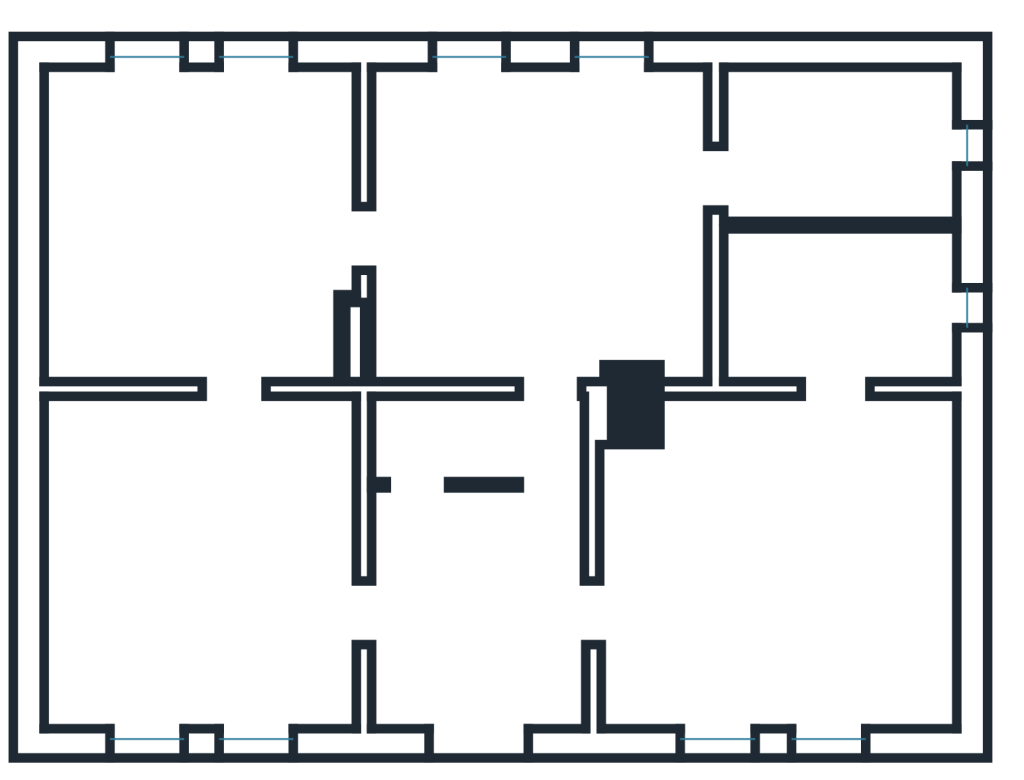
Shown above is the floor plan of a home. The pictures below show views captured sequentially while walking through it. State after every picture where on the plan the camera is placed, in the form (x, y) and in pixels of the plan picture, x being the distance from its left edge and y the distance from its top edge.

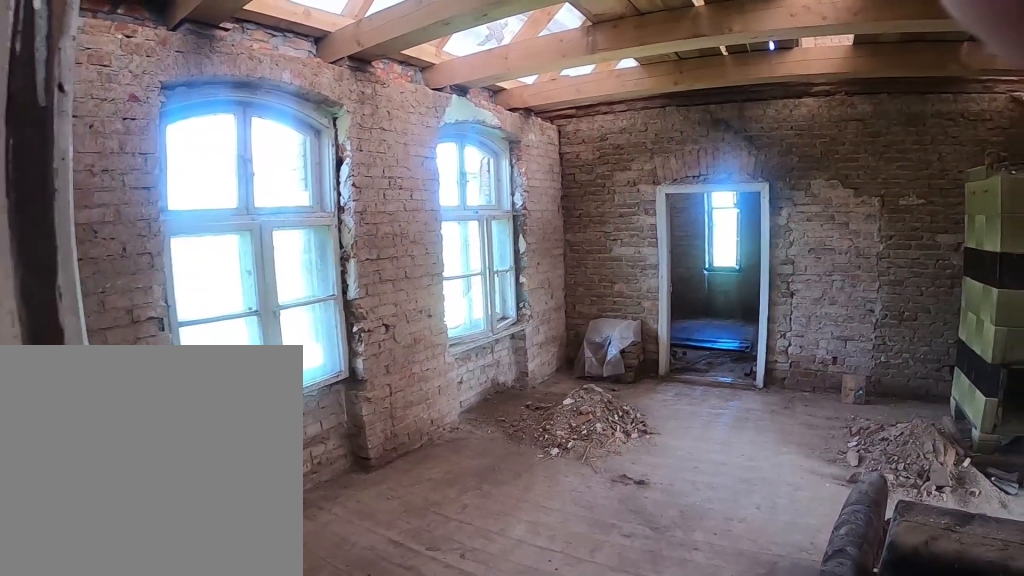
(401, 229)
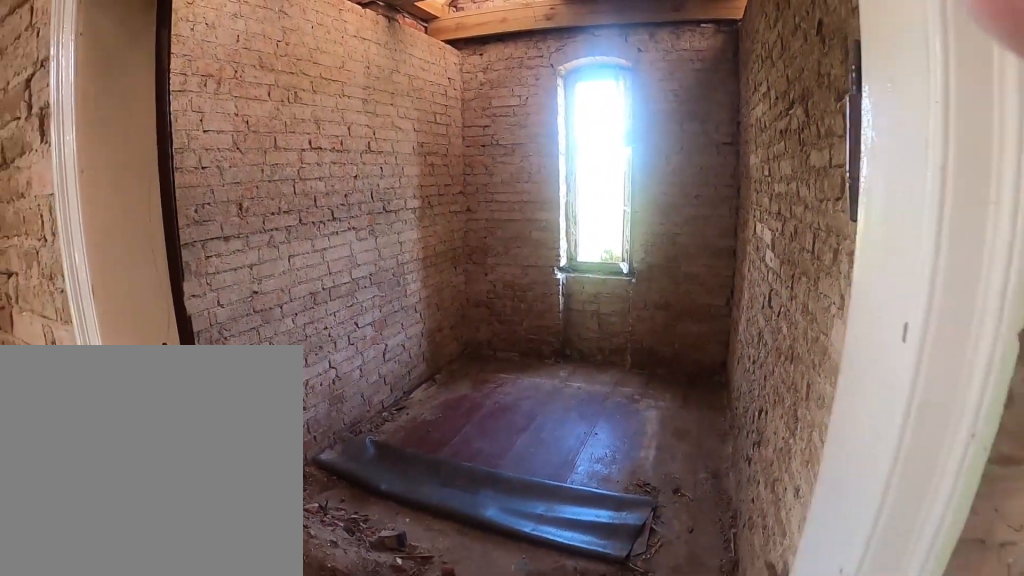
(672, 236)
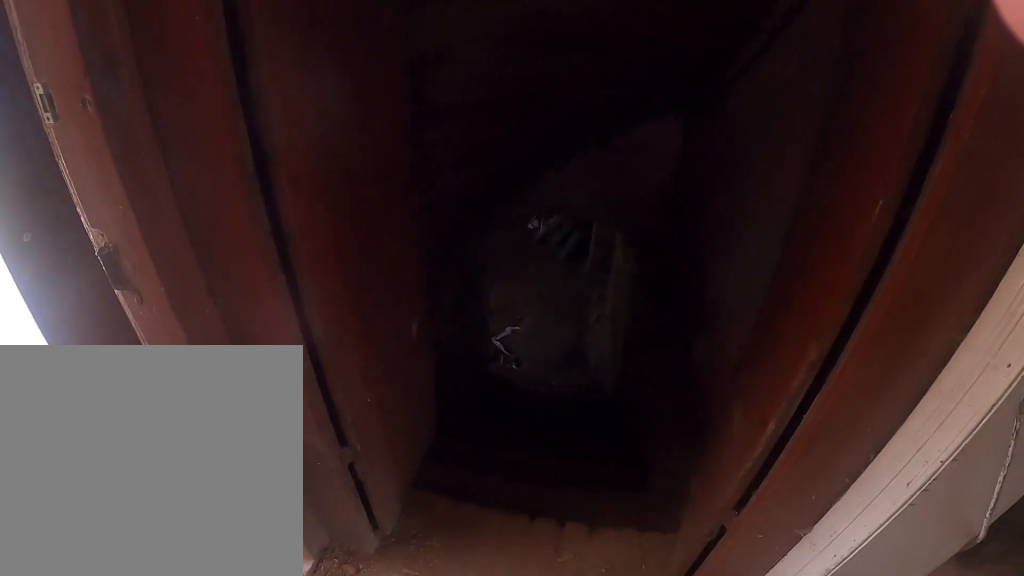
(552, 426)
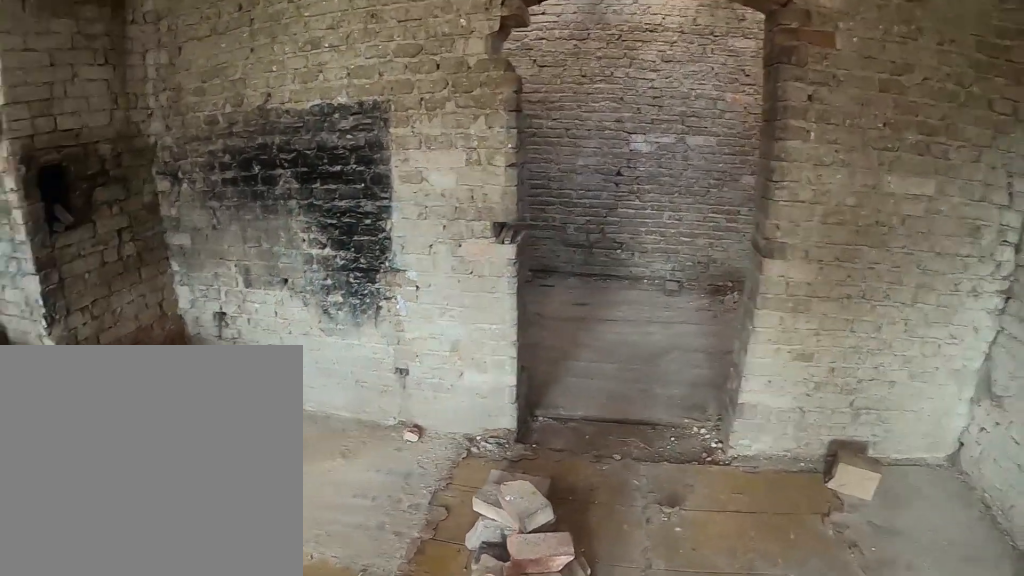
(739, 511)
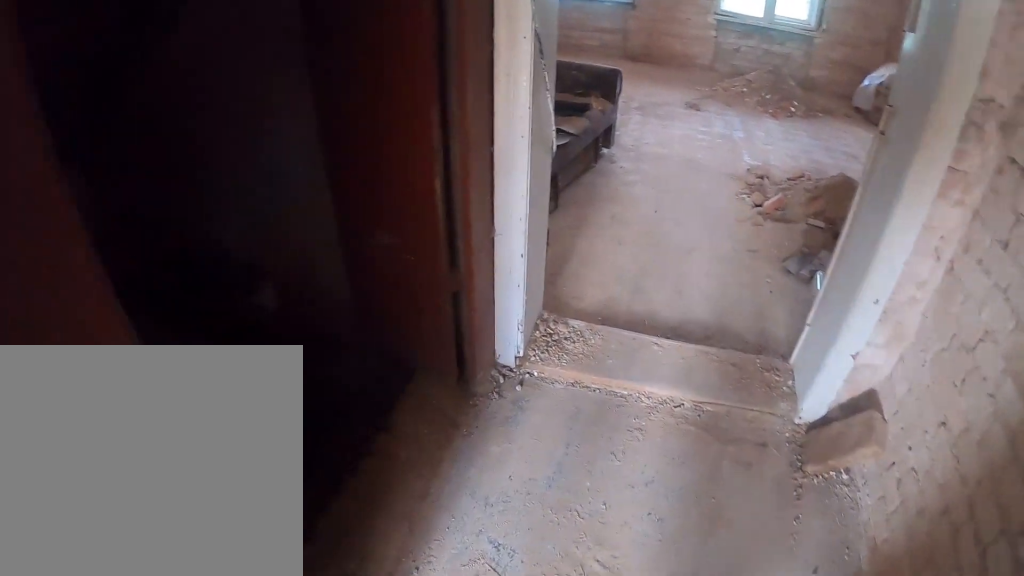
(541, 523)
